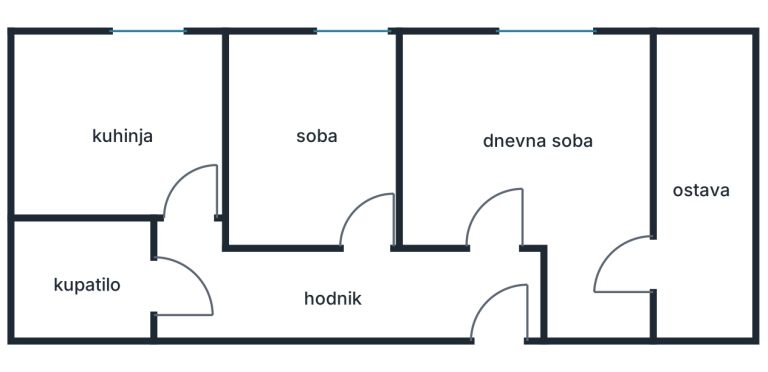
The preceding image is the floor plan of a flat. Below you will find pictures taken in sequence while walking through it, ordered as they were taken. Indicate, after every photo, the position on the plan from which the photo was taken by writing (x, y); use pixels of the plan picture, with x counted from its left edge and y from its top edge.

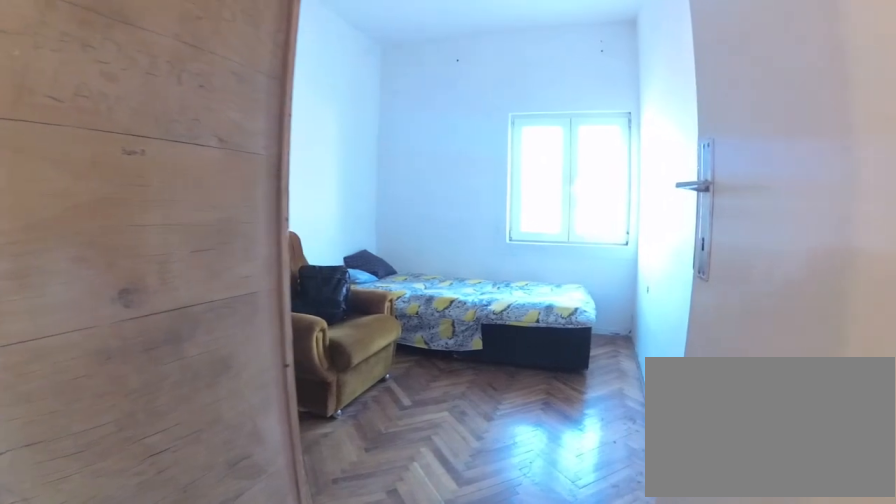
(382, 278)
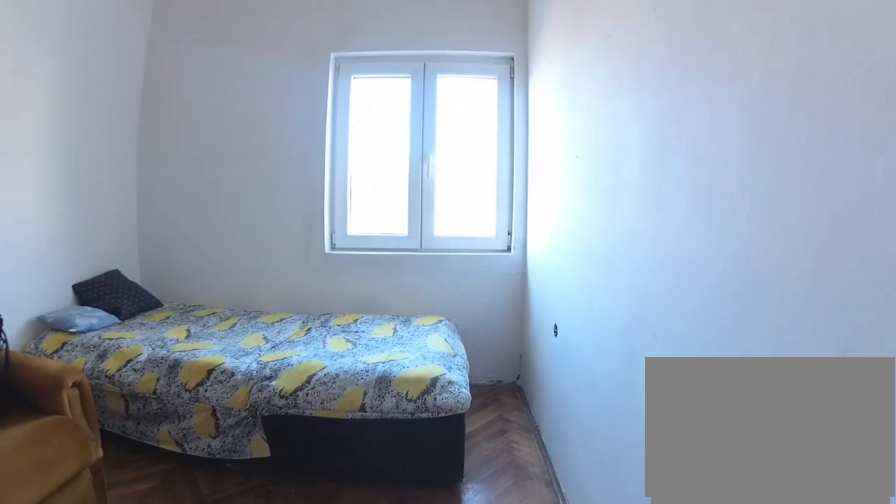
(379, 198)
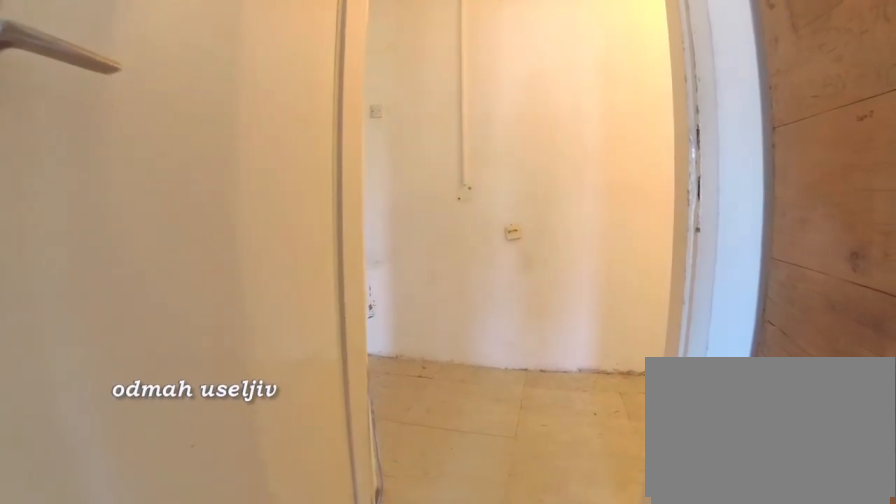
(358, 148)
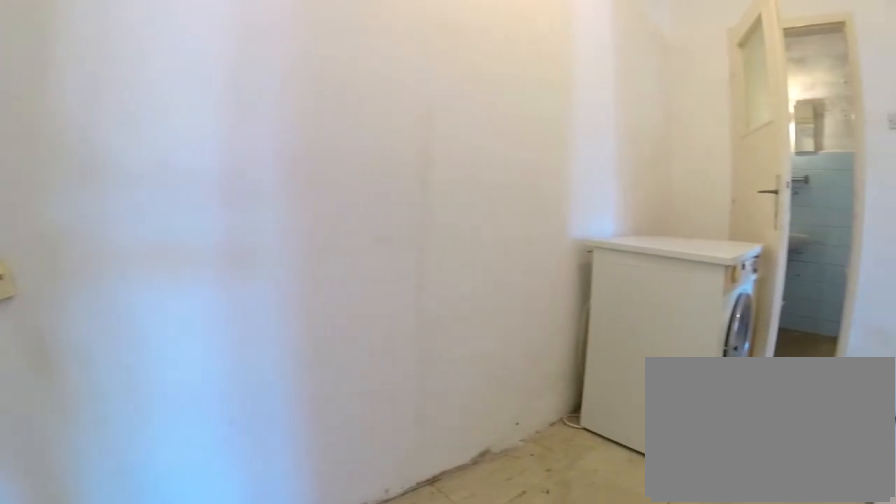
(377, 263)
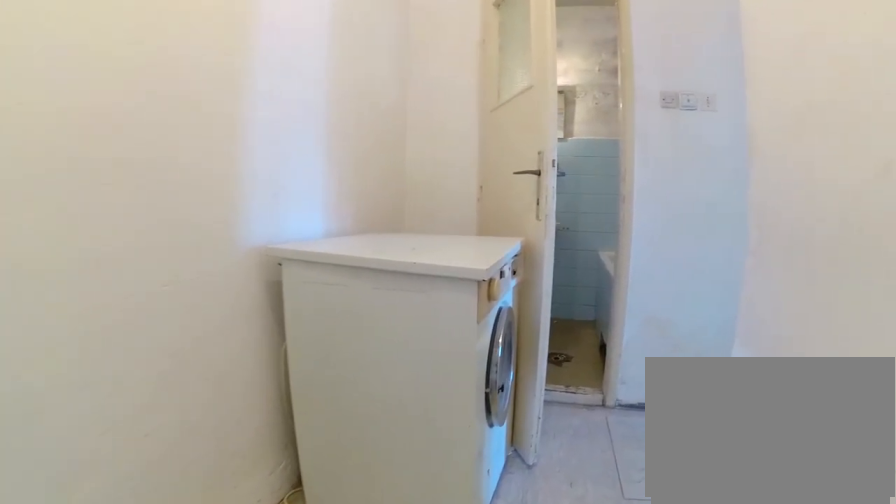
(338, 277)
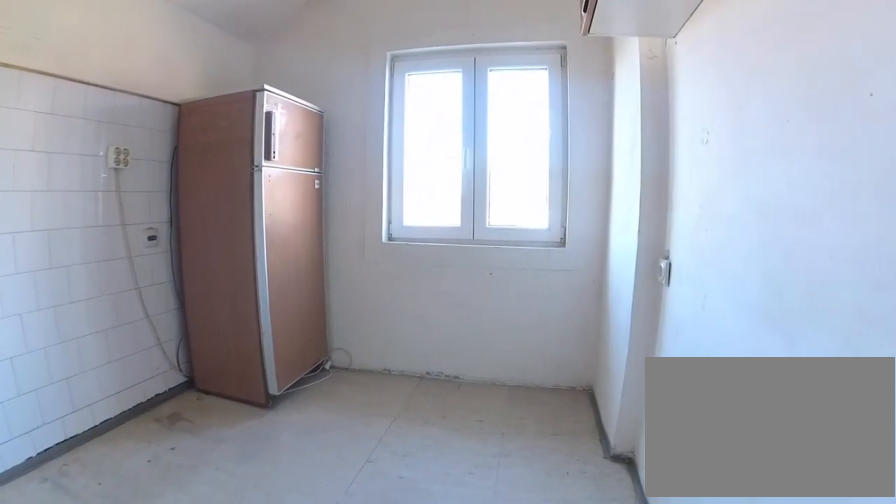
(192, 186)
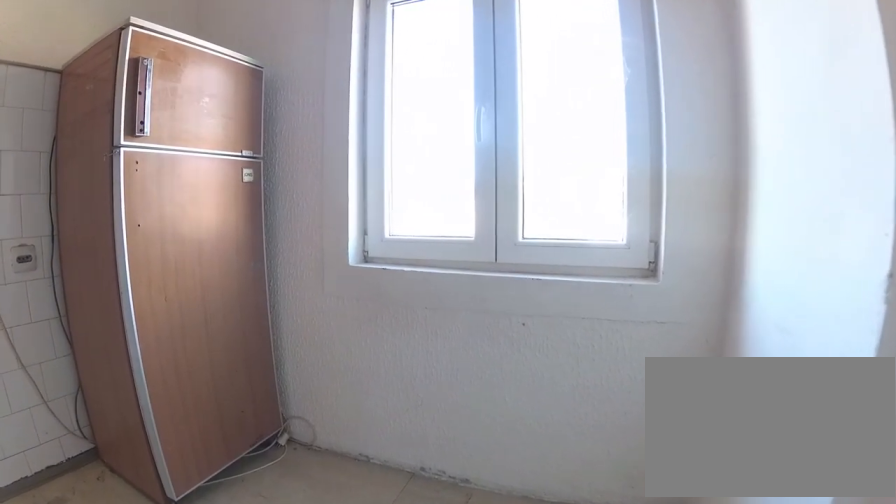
(194, 118)
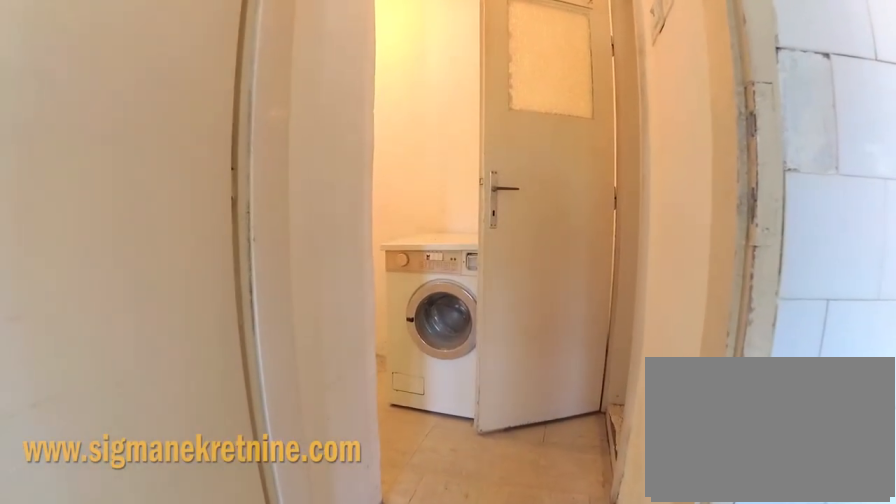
(180, 160)
